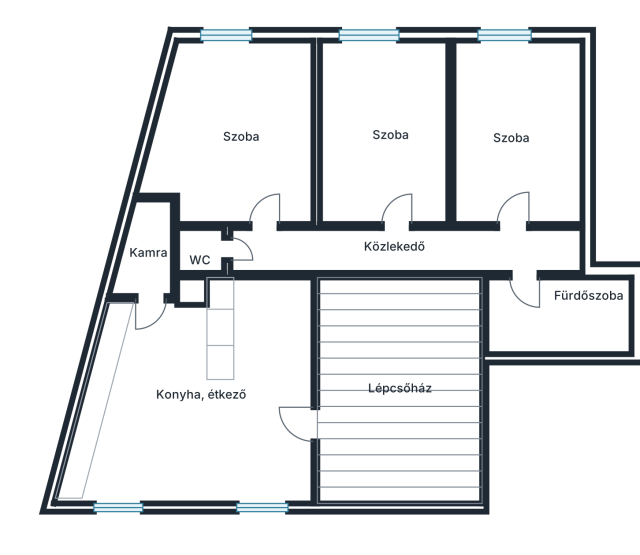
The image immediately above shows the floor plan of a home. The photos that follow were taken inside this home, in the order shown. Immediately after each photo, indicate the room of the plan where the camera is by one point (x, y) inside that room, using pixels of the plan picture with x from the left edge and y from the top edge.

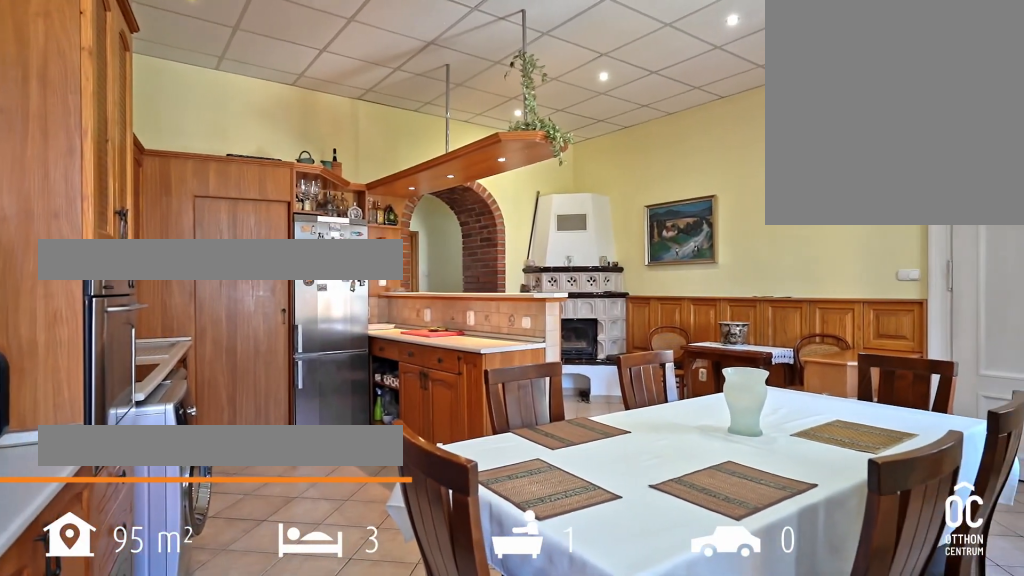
(205, 399)
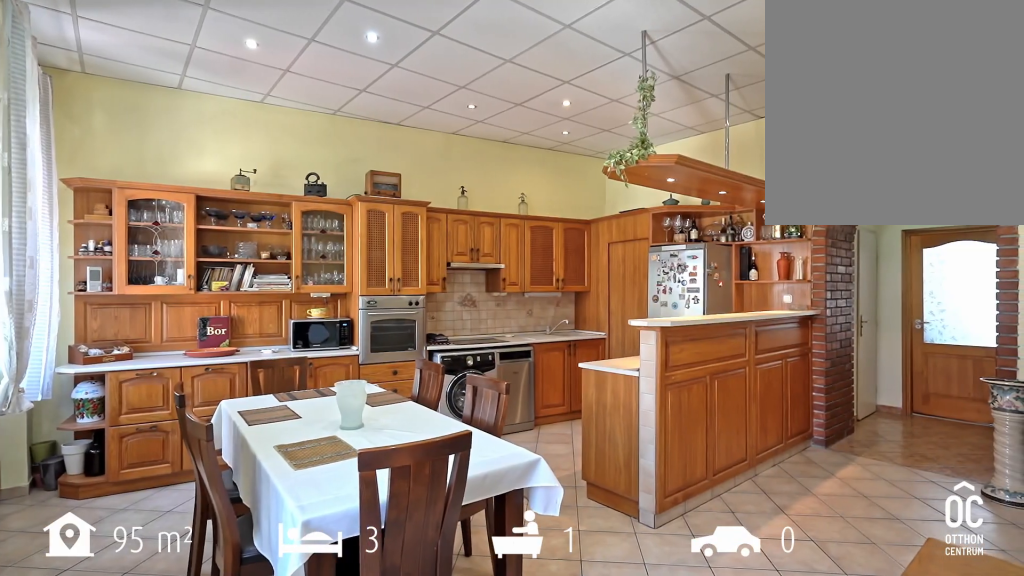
(206, 398)
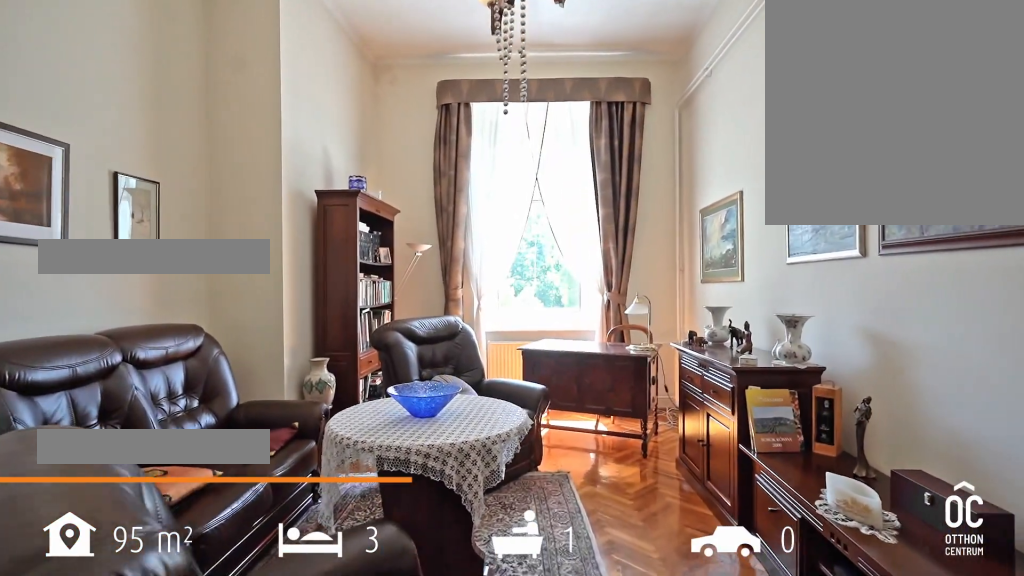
(239, 140)
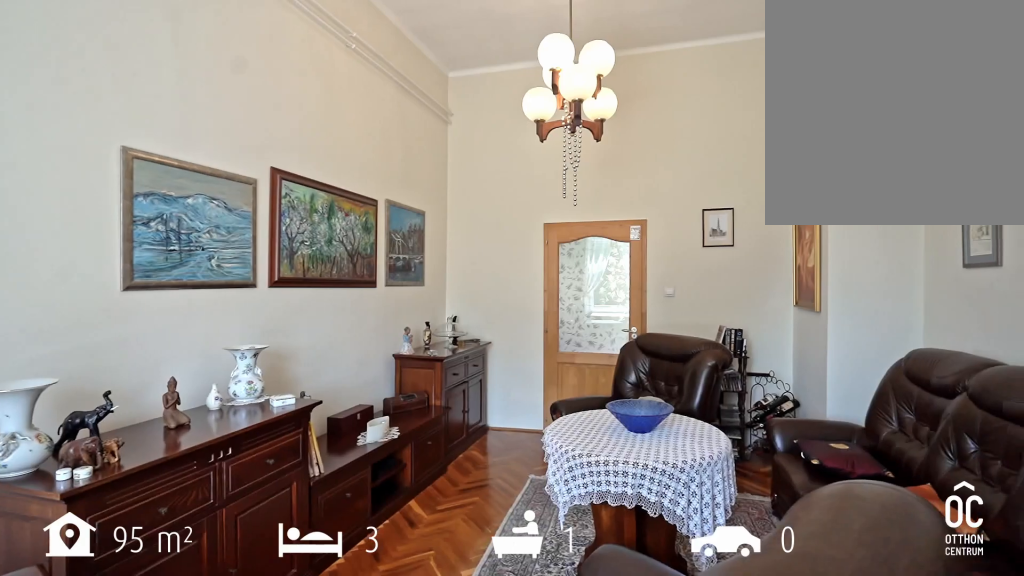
(240, 140)
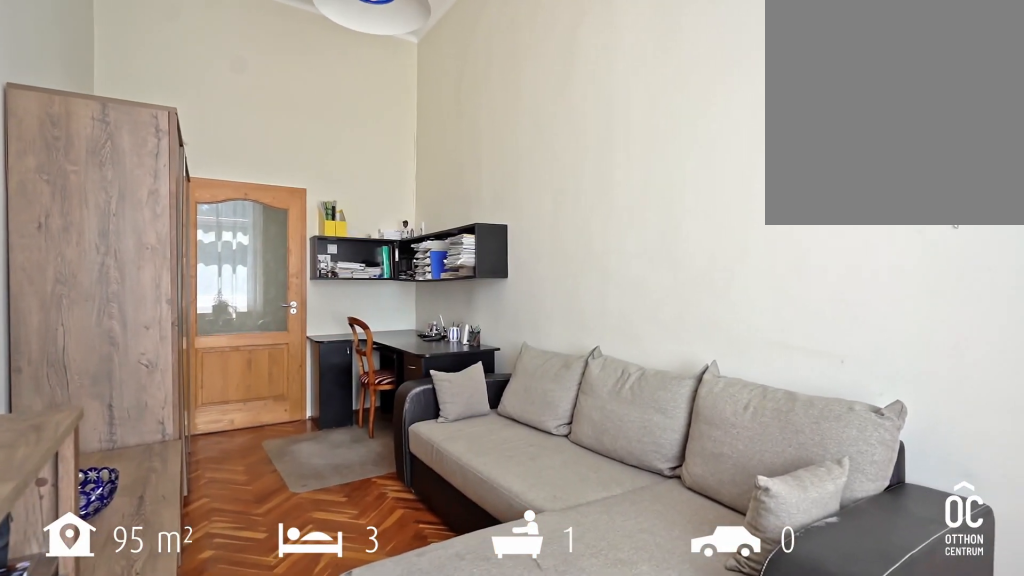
(383, 136)
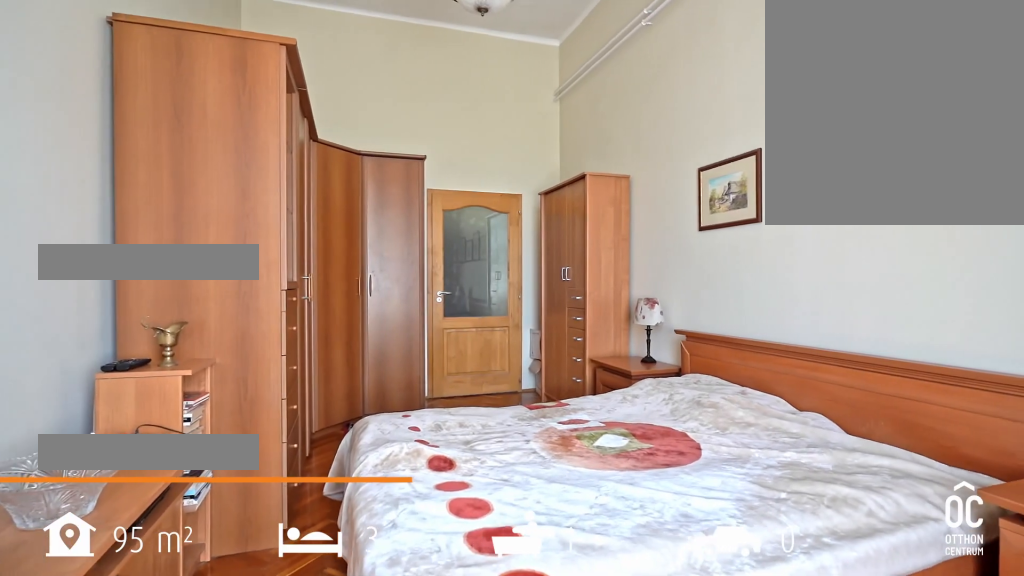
(511, 130)
